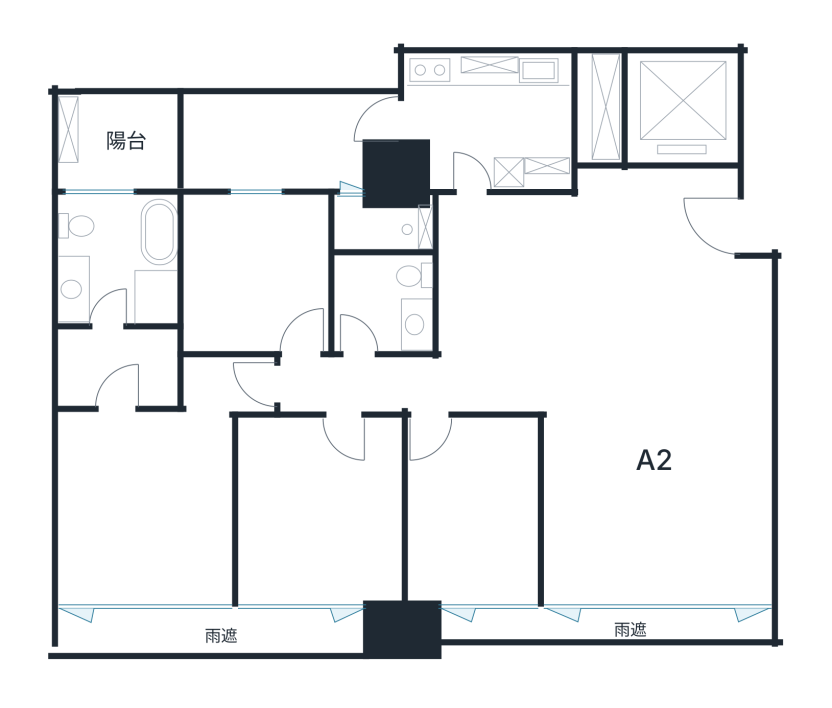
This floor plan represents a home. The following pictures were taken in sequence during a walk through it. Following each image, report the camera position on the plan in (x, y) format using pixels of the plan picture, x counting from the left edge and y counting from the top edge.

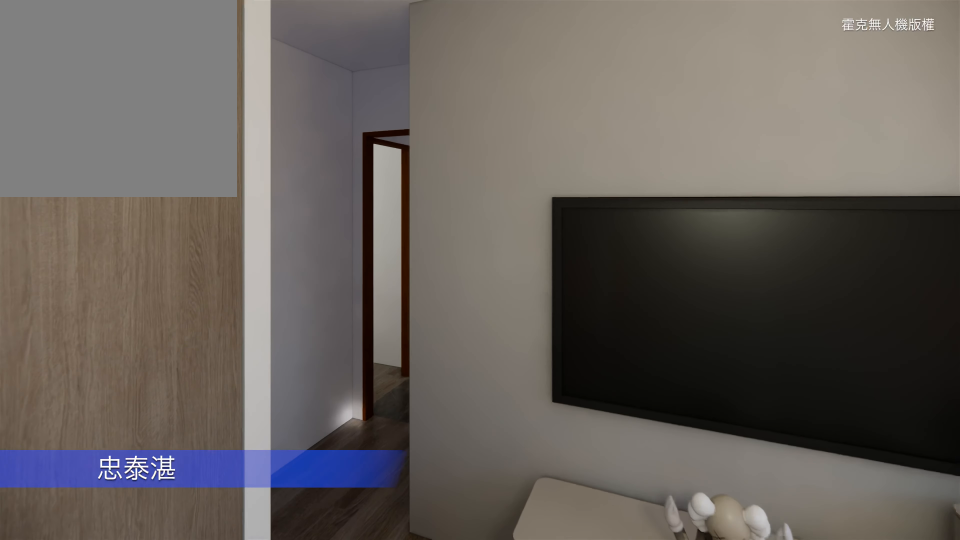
(198, 454)
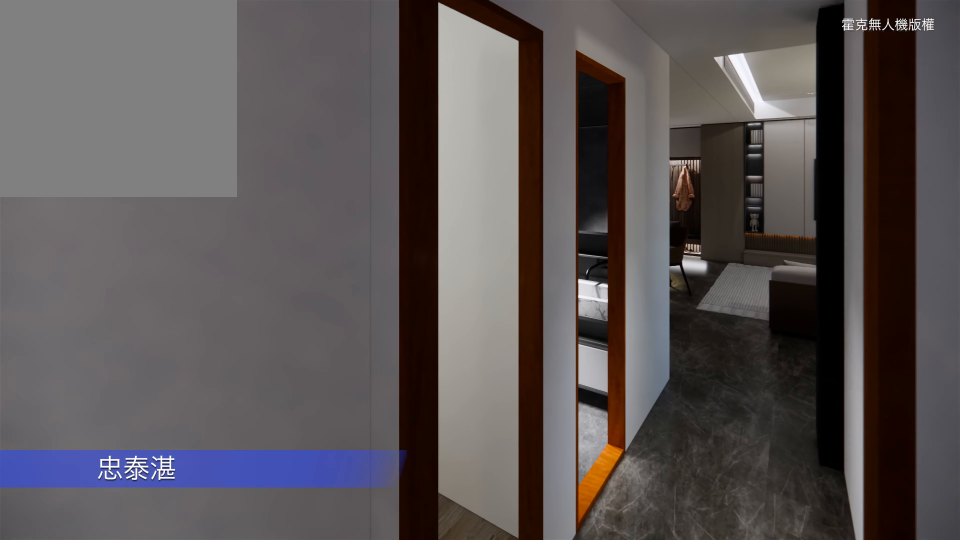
(239, 389)
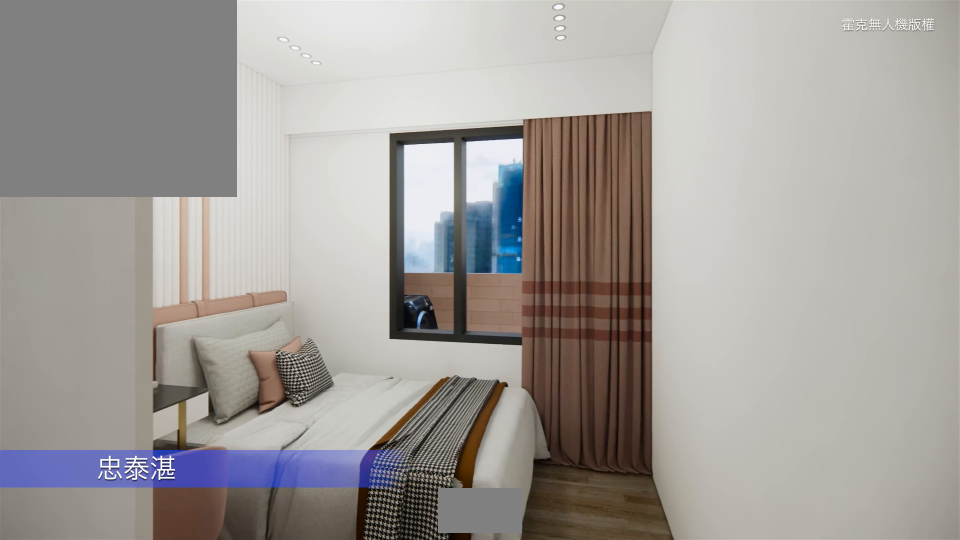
(318, 352)
